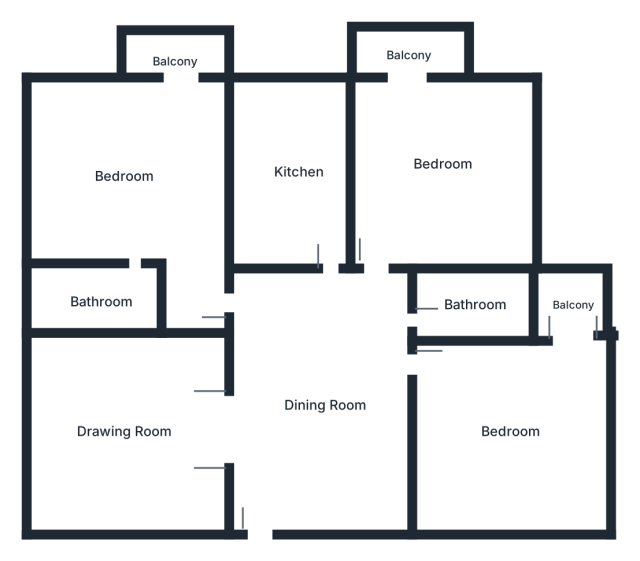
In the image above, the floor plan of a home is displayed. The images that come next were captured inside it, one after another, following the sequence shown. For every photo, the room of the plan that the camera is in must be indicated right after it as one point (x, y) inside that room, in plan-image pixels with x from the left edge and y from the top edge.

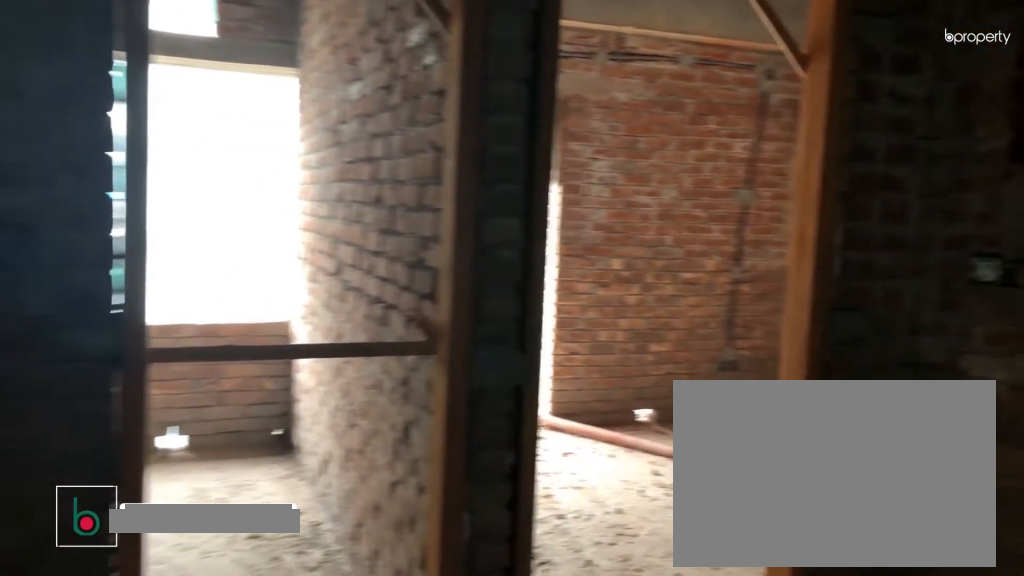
(324, 400)
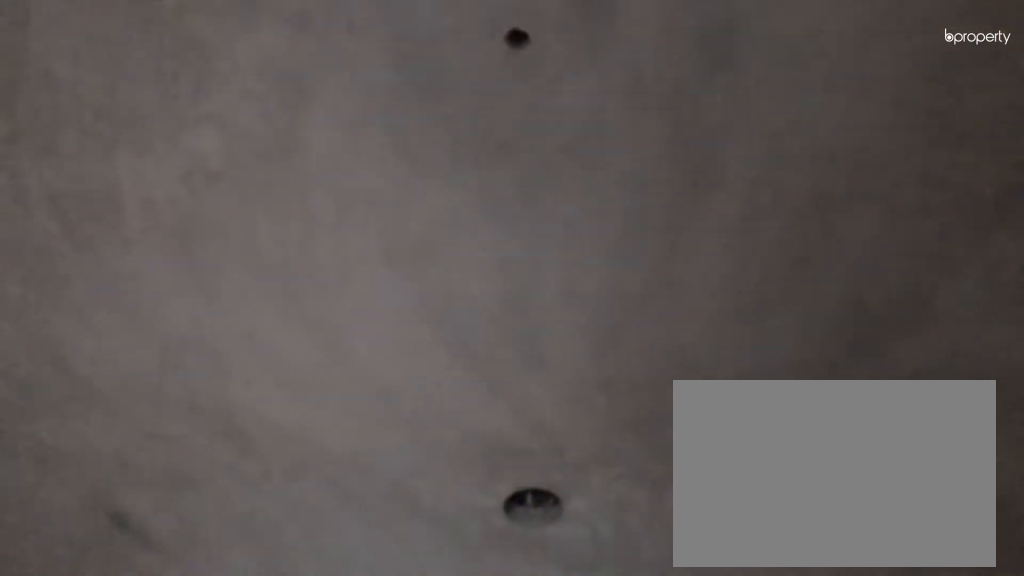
(324, 399)
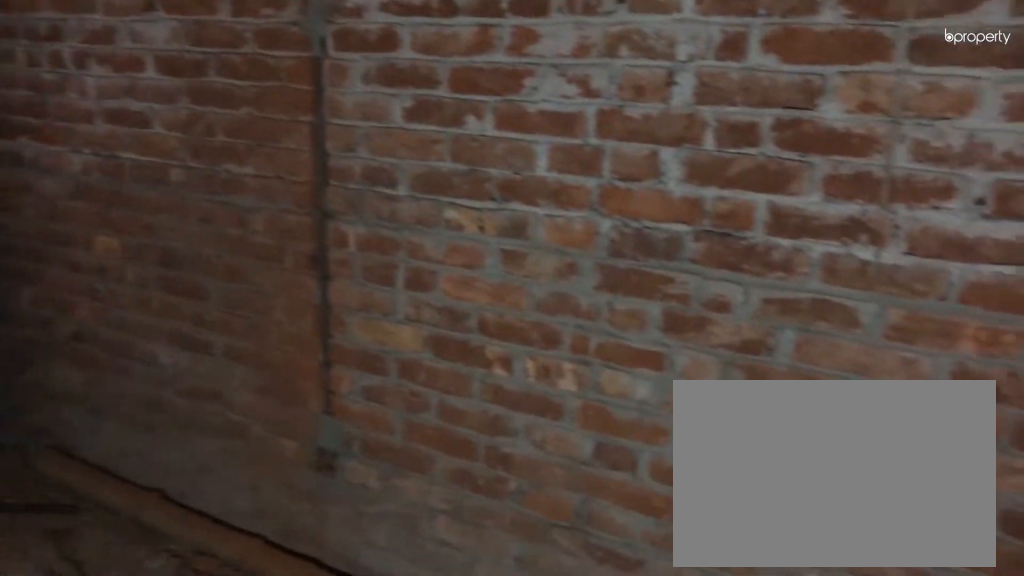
(123, 431)
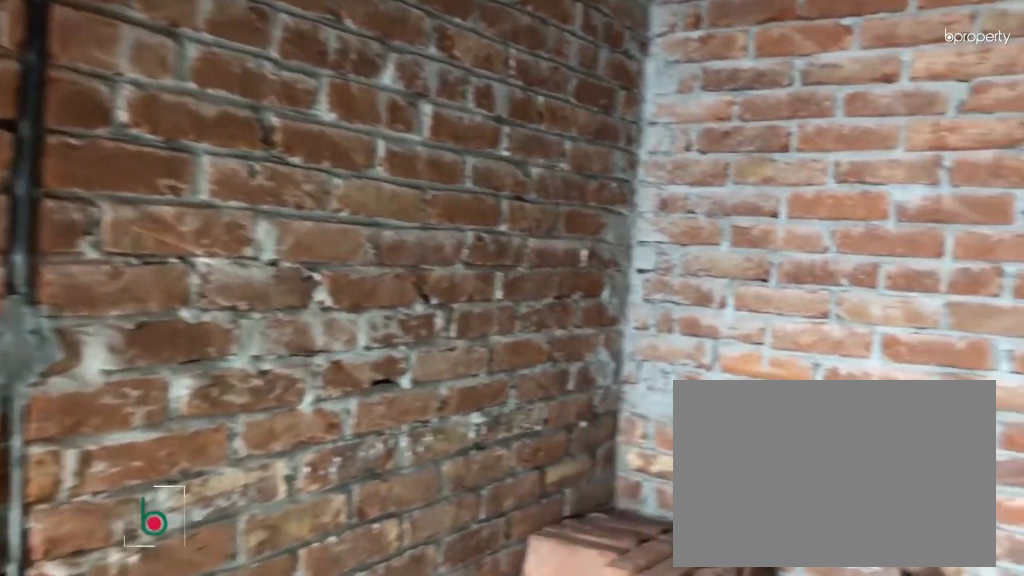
(509, 435)
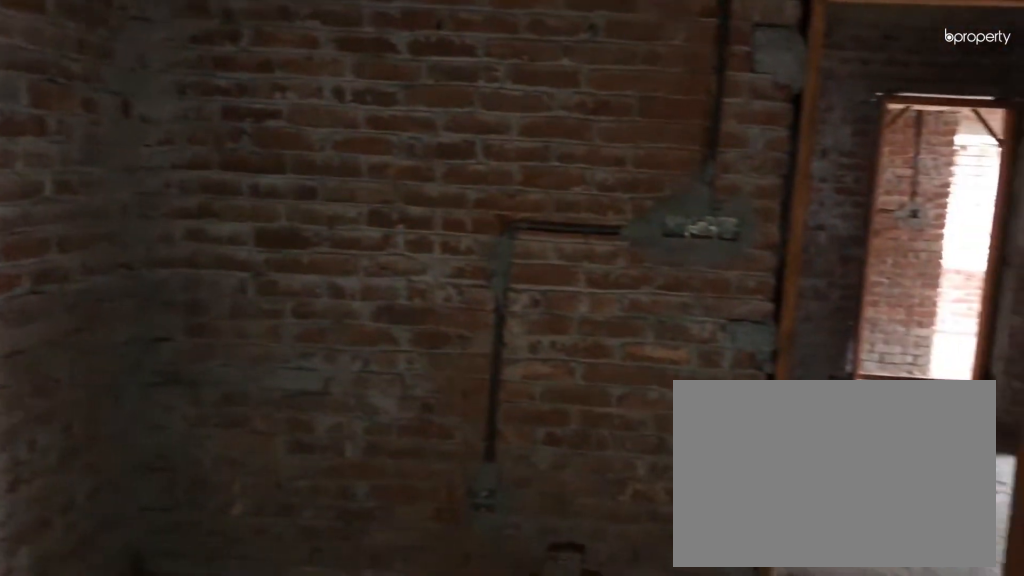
(509, 435)
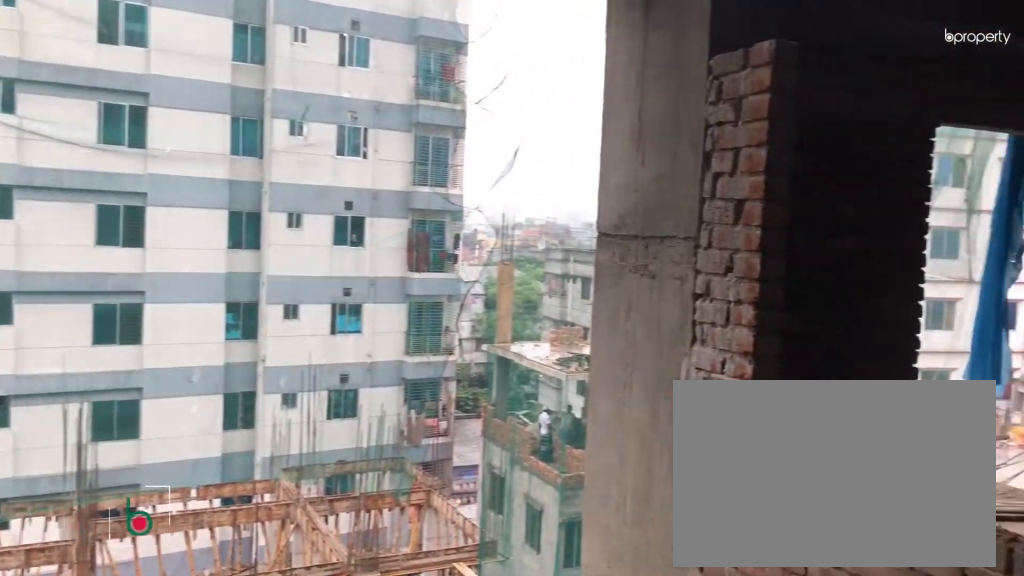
(574, 306)
